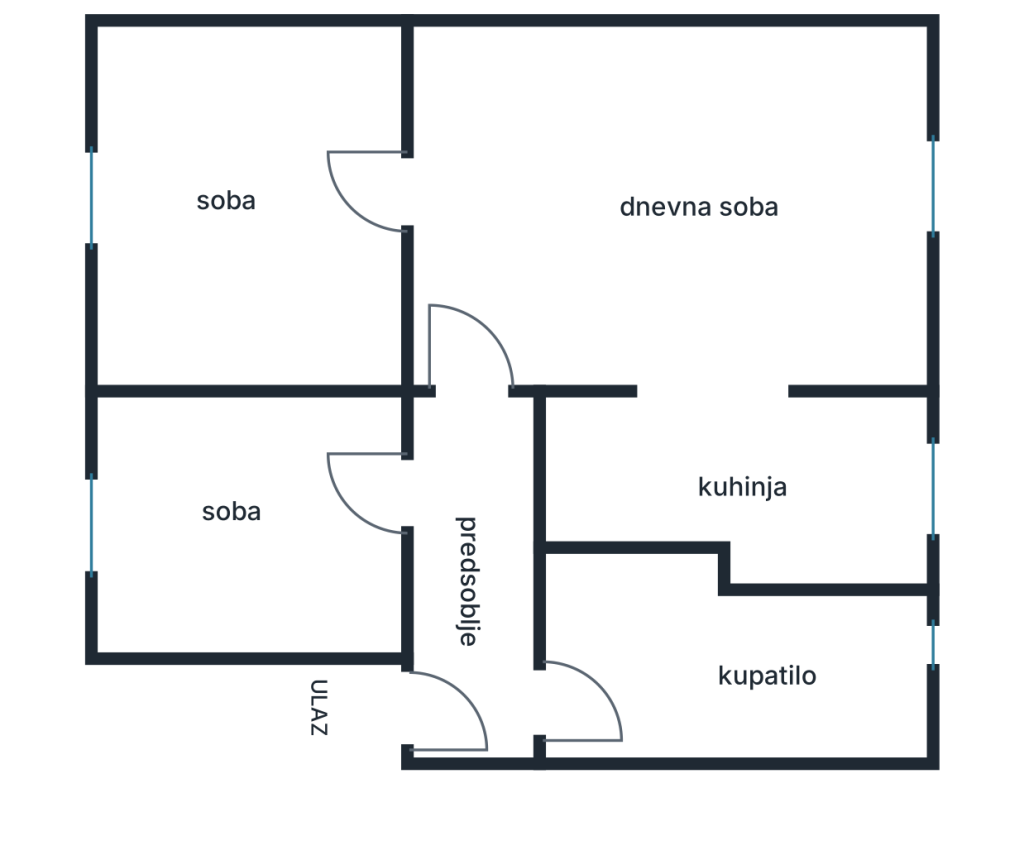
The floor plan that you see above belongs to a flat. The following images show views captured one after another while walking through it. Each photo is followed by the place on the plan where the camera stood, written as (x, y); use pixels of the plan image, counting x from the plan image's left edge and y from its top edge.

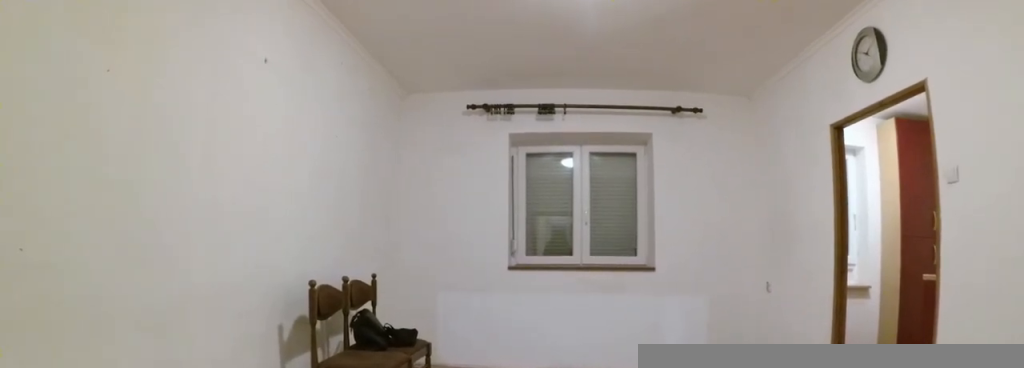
(422, 211)
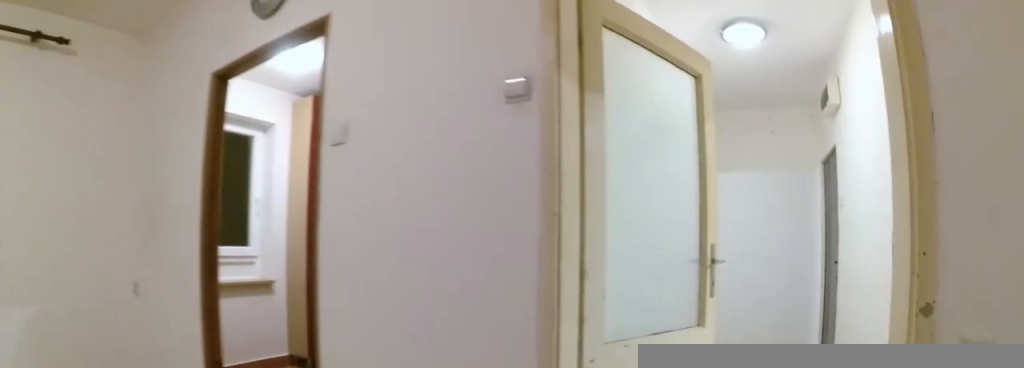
(458, 208)
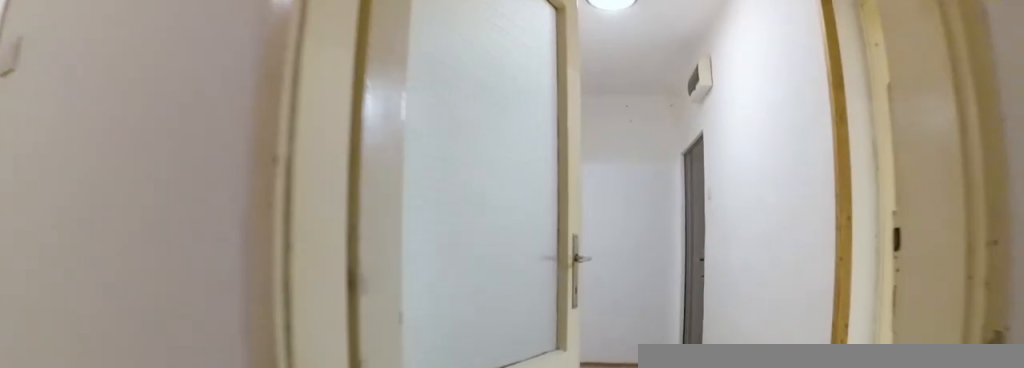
(459, 291)
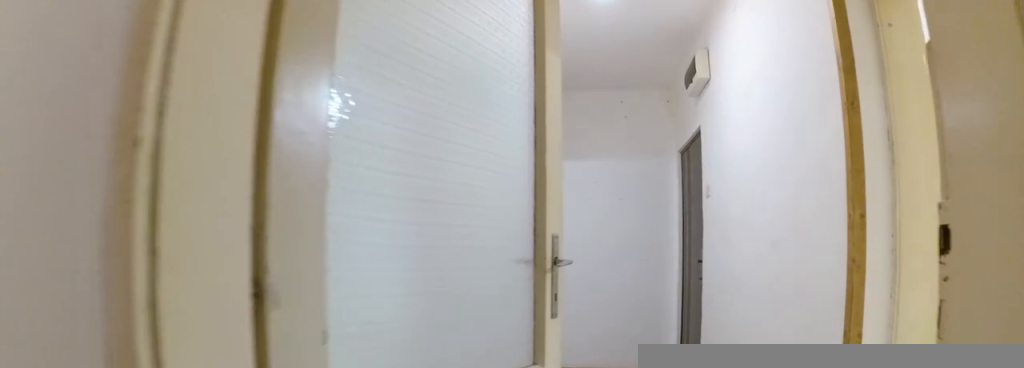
(459, 309)
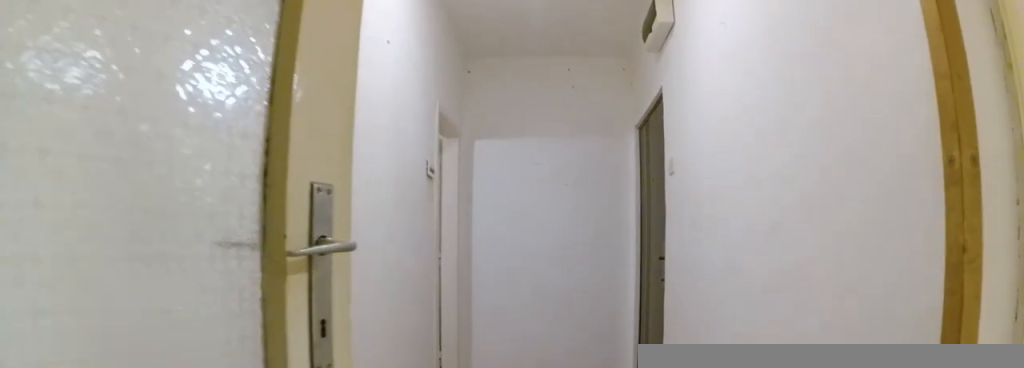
(472, 391)
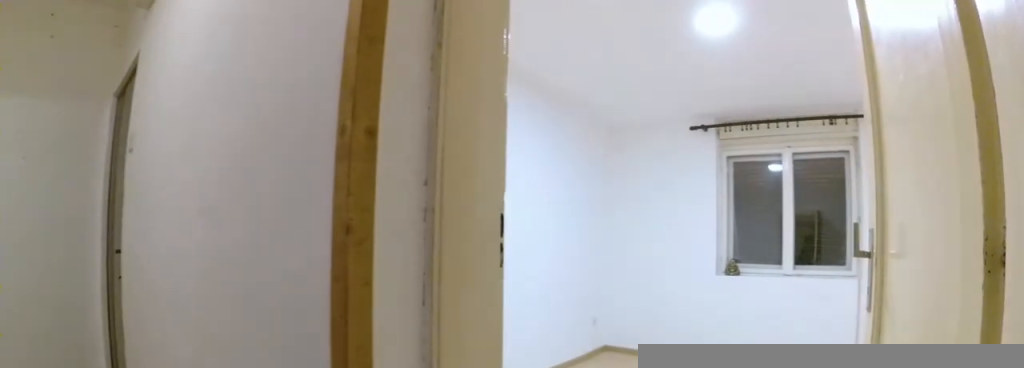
(493, 464)
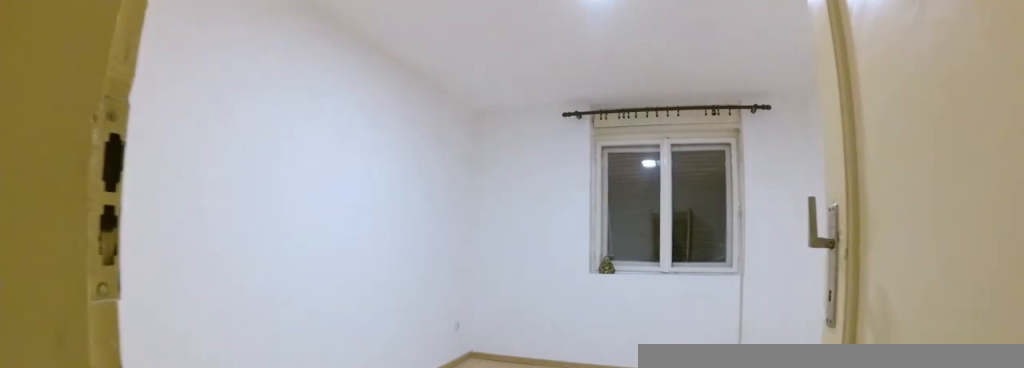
(459, 465)
